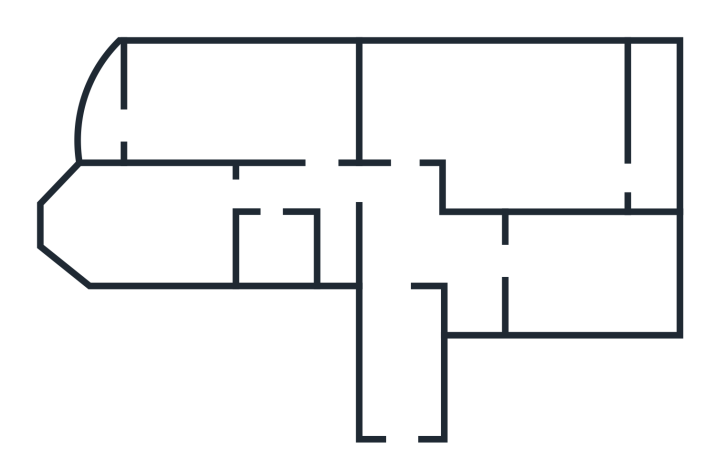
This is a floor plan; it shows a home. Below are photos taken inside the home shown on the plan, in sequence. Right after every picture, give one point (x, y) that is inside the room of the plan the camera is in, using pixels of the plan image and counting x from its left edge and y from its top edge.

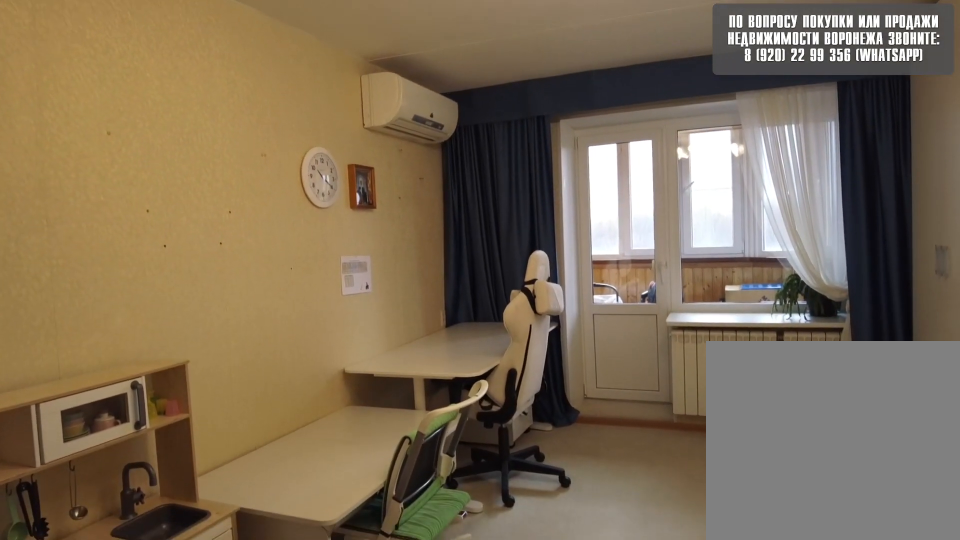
(289, 111)
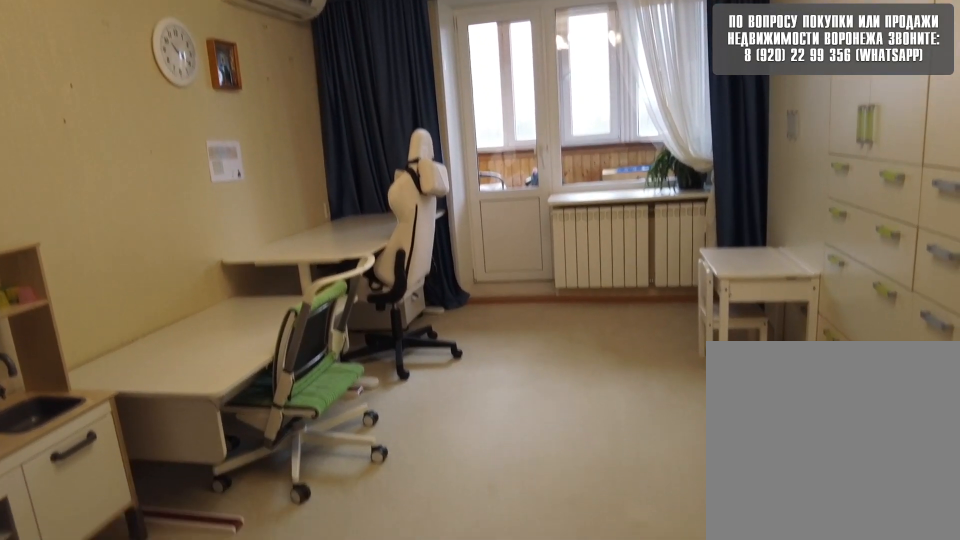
(289, 111)
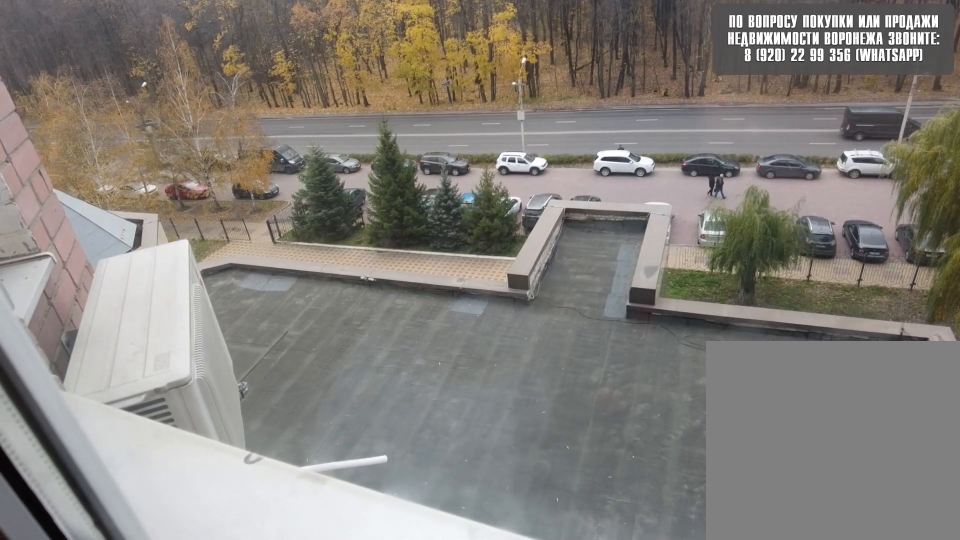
(109, 117)
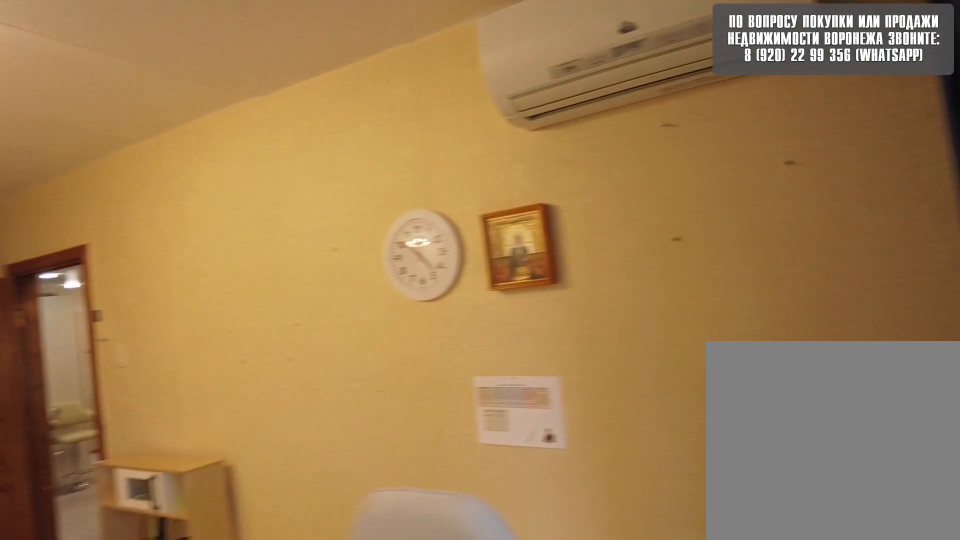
(163, 122)
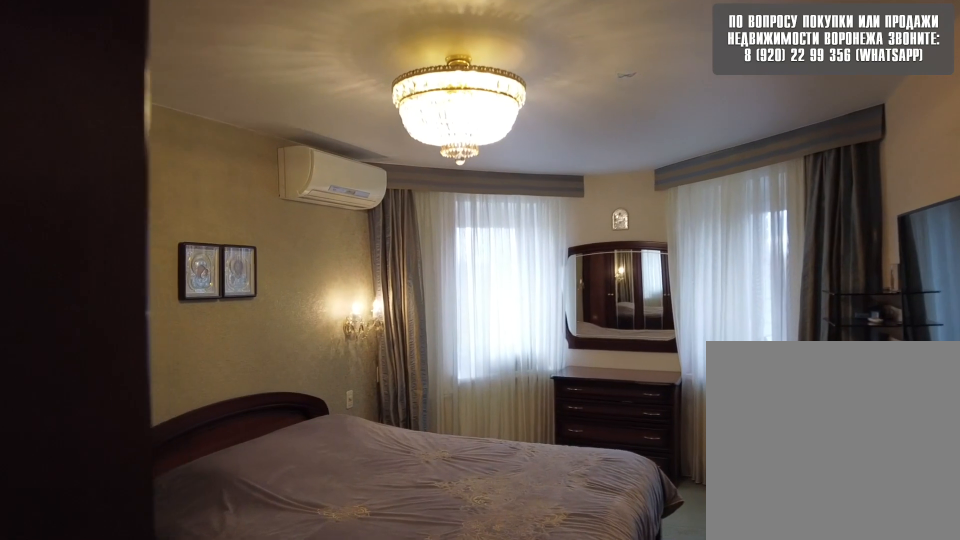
(163, 218)
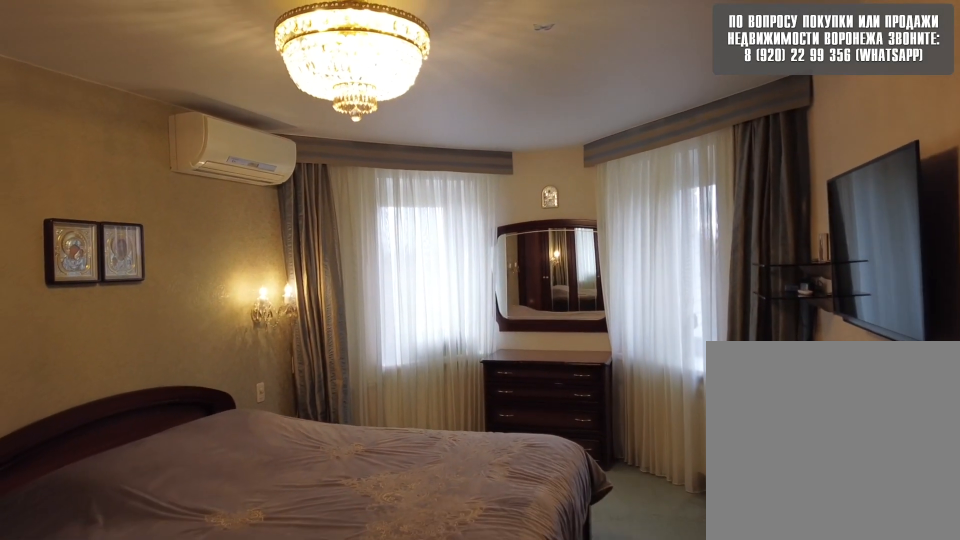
(163, 218)
